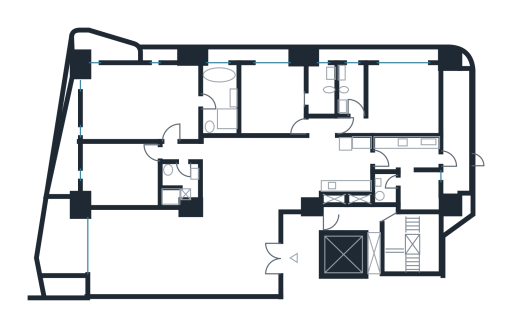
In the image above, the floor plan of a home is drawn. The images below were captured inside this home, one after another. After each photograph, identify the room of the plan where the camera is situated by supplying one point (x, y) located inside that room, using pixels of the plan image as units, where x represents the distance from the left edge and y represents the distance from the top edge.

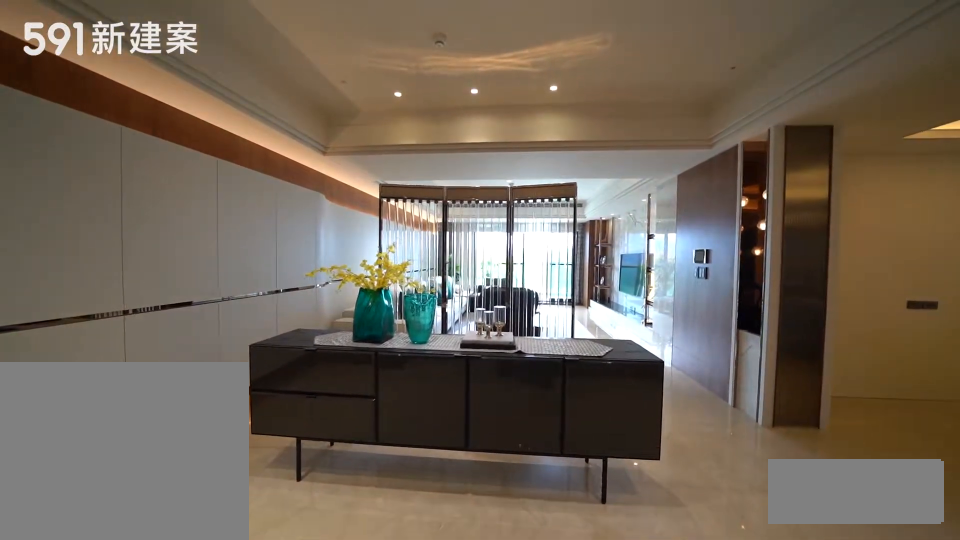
(249, 257)
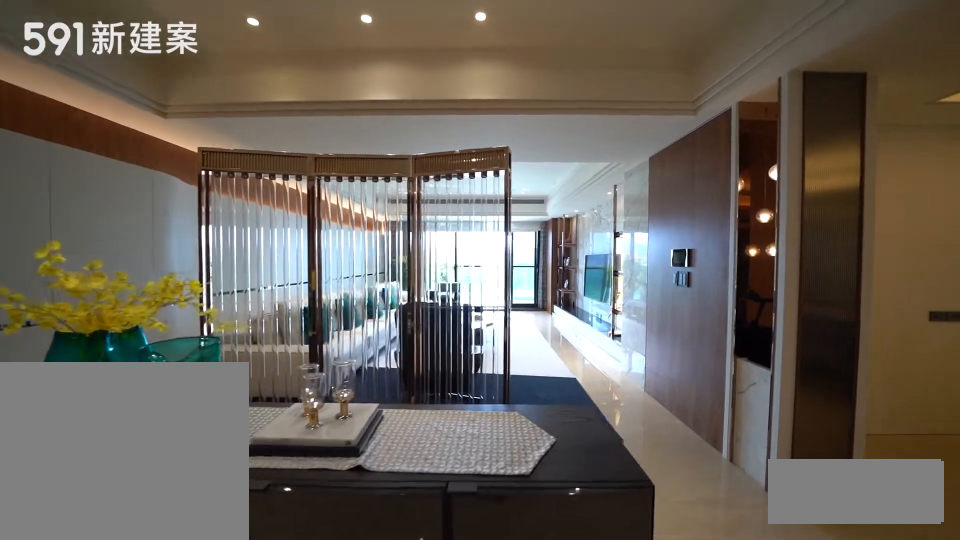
(249, 257)
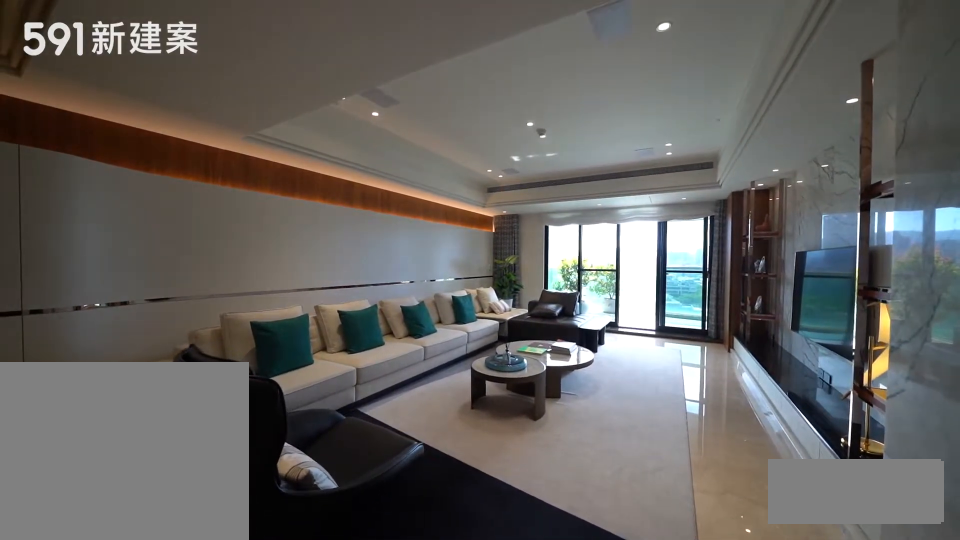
(155, 254)
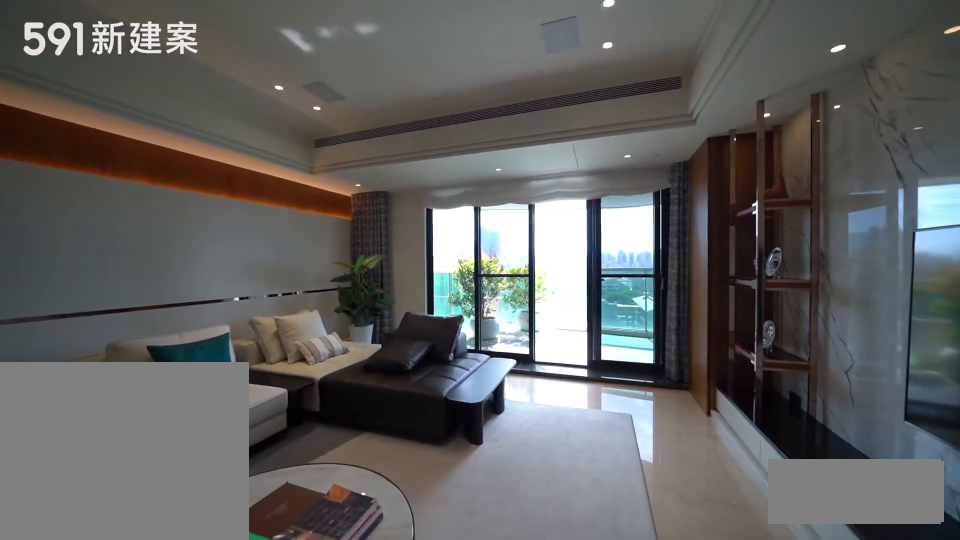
(155, 254)
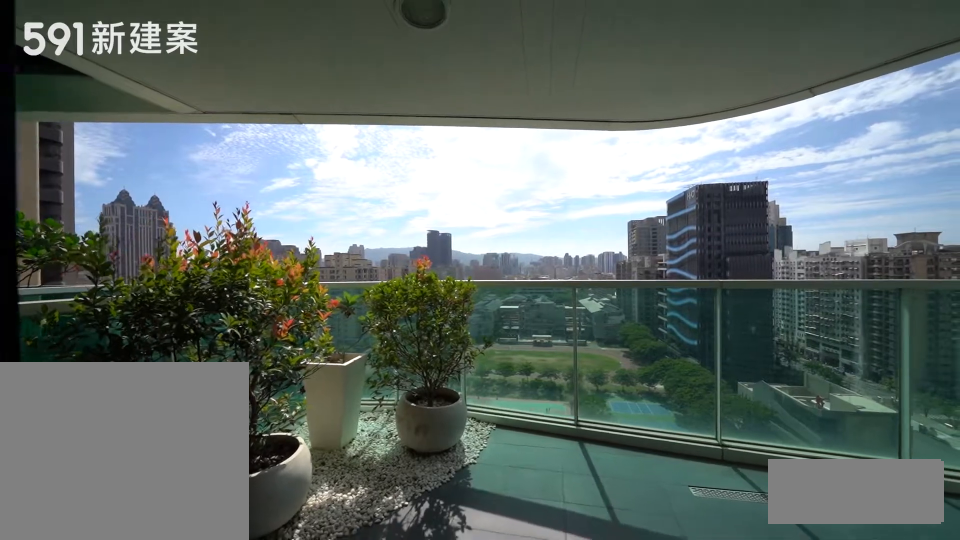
(62, 240)
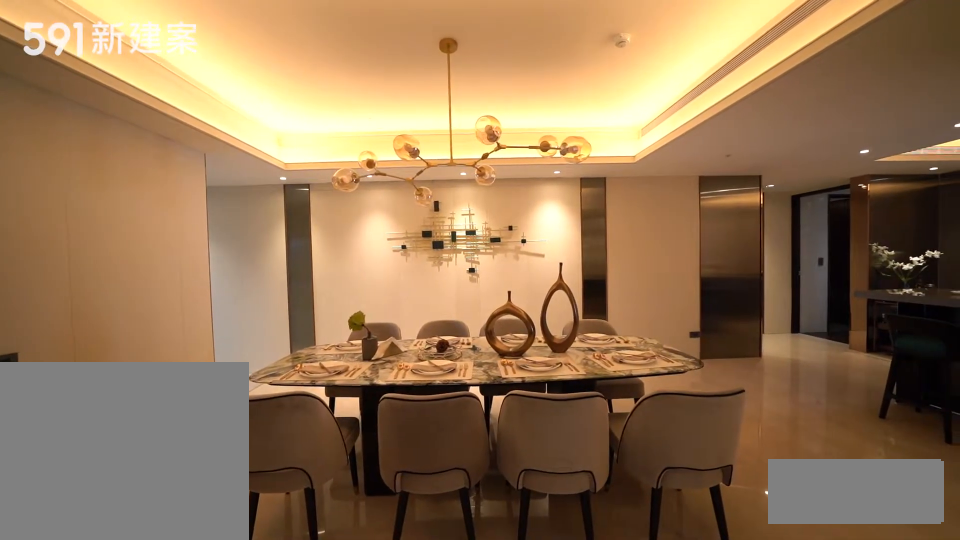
(256, 175)
